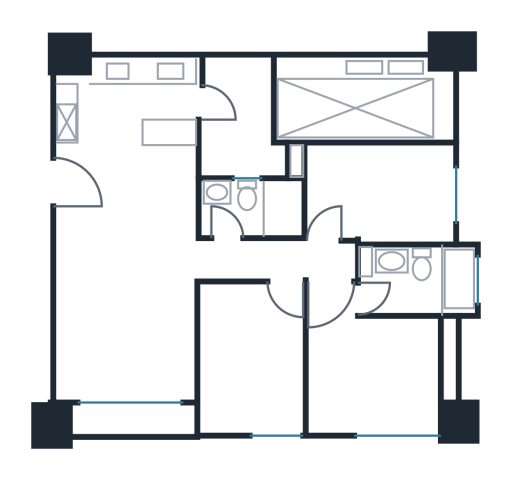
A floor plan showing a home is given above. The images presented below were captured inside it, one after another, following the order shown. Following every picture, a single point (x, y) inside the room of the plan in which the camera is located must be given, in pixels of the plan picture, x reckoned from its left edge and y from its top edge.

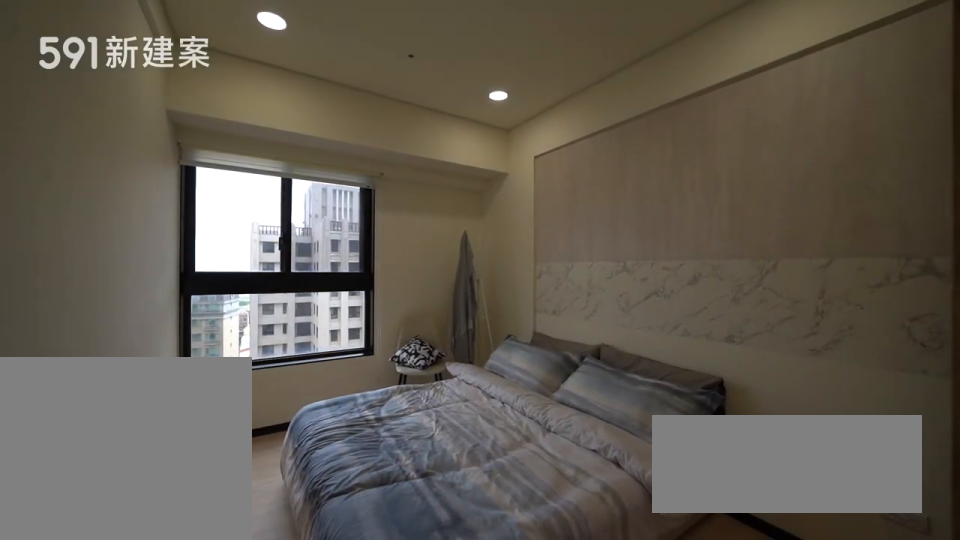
(251, 359)
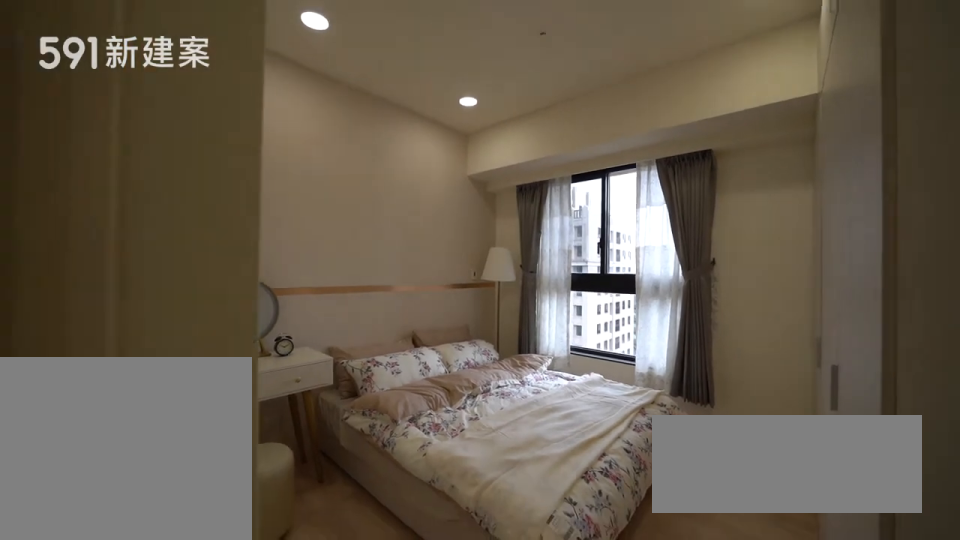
(370, 367)
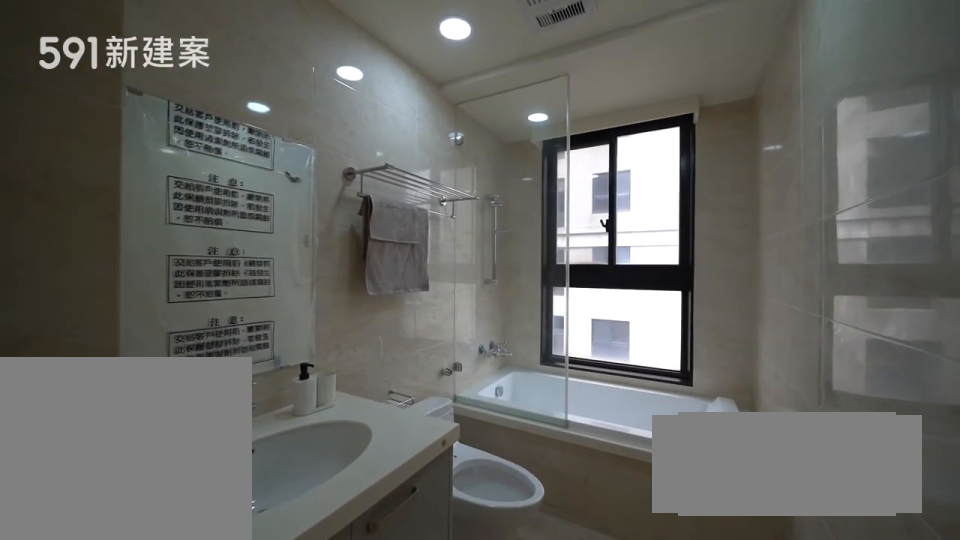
(422, 280)
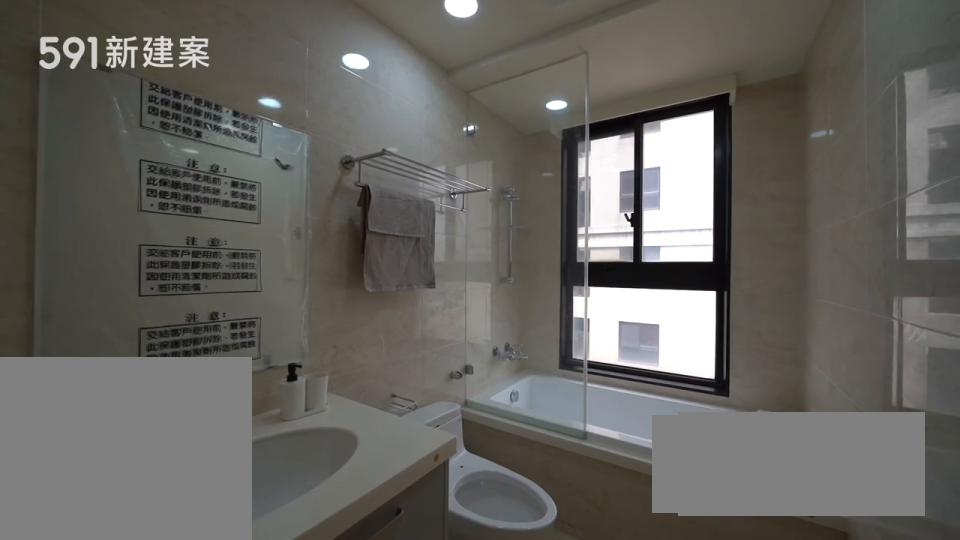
(422, 280)
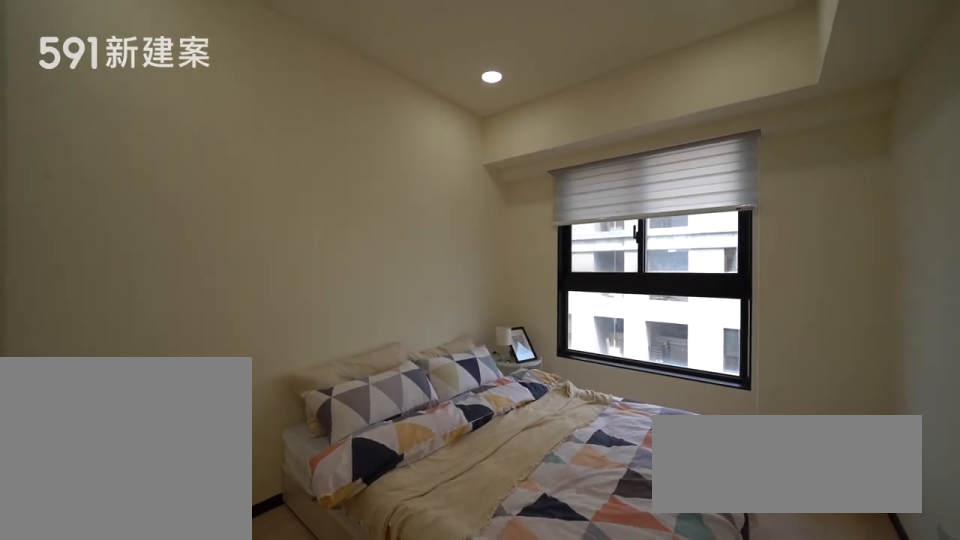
(381, 193)
